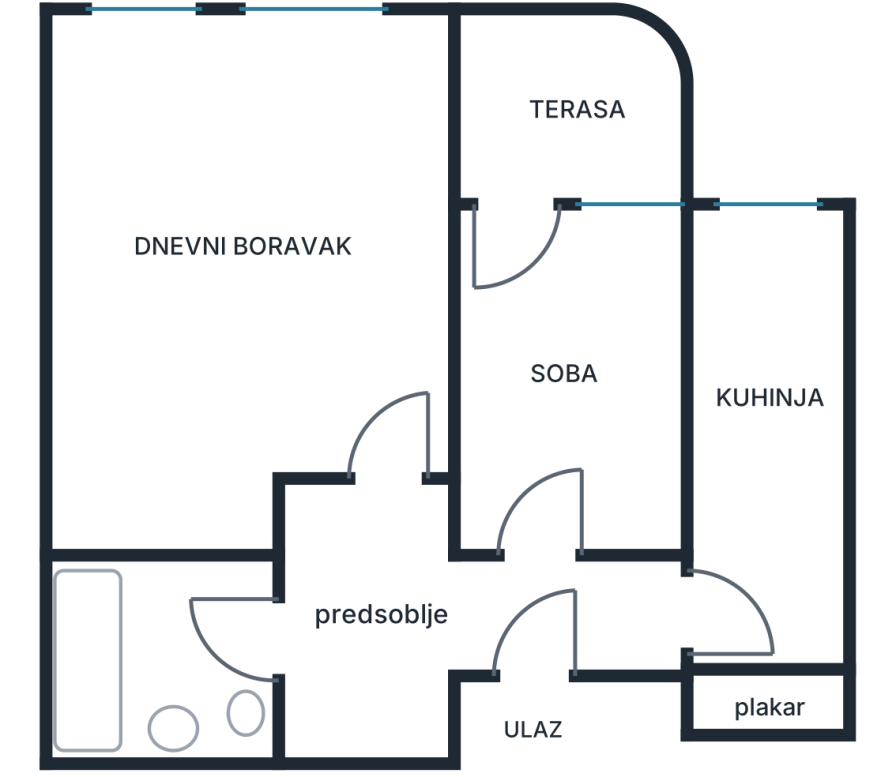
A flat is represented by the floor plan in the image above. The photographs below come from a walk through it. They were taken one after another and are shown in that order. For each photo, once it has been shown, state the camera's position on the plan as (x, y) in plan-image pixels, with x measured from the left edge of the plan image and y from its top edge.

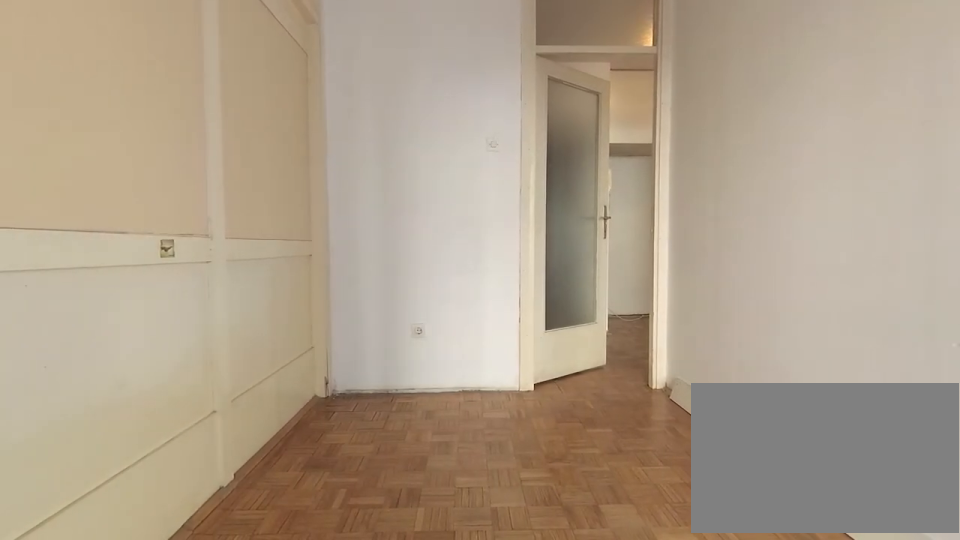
(532, 212)
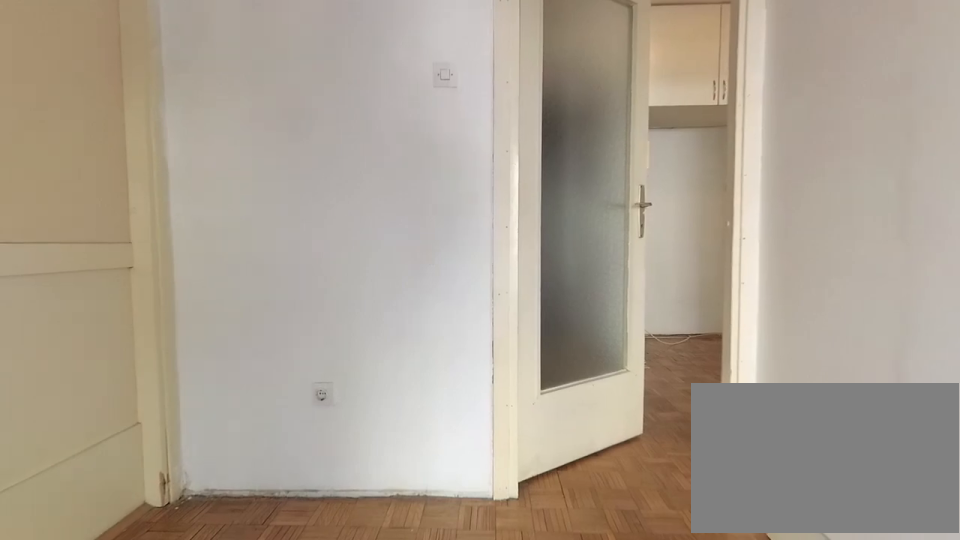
(535, 337)
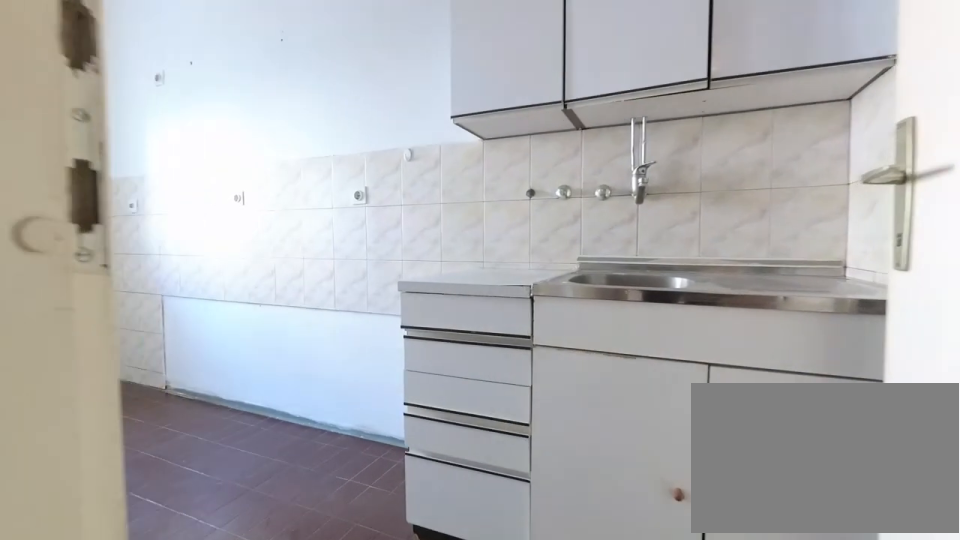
(657, 625)
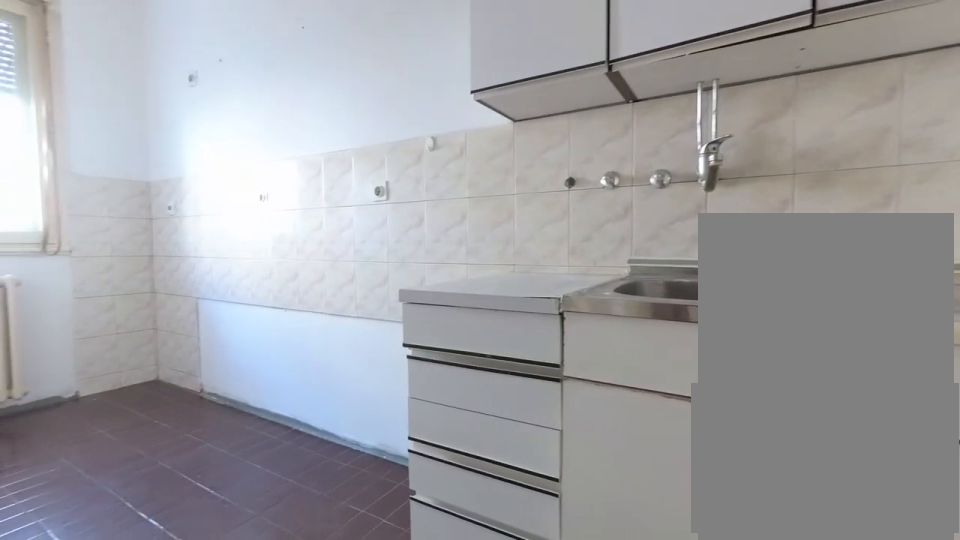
(700, 628)
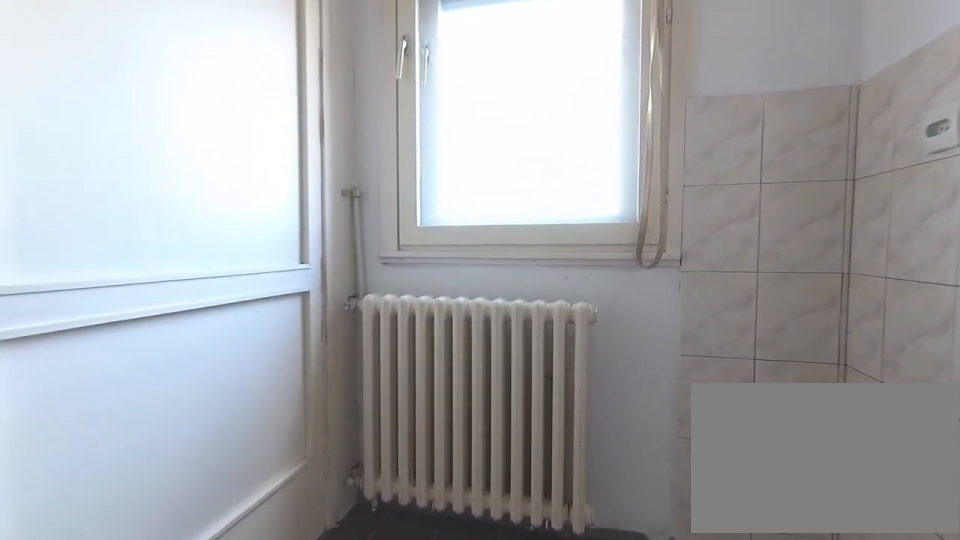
(765, 381)
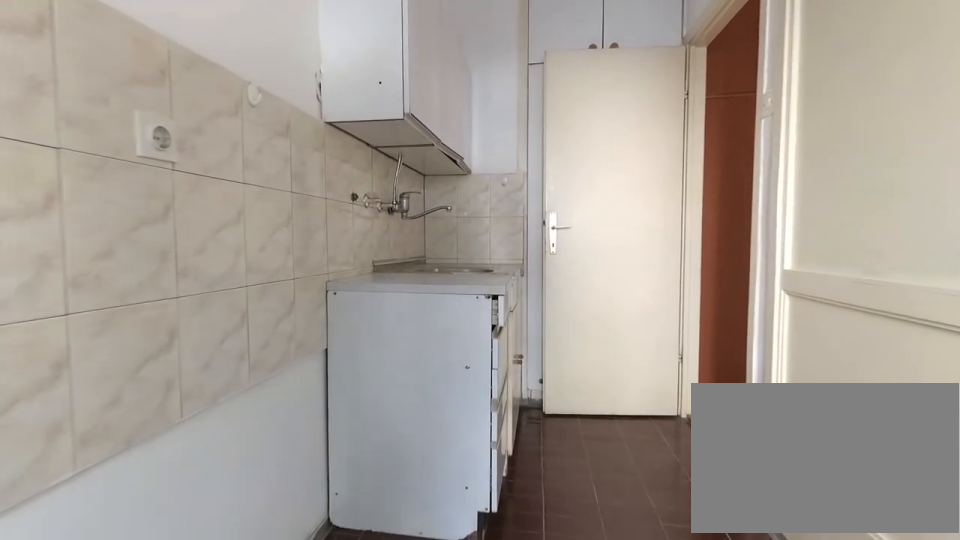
(764, 339)
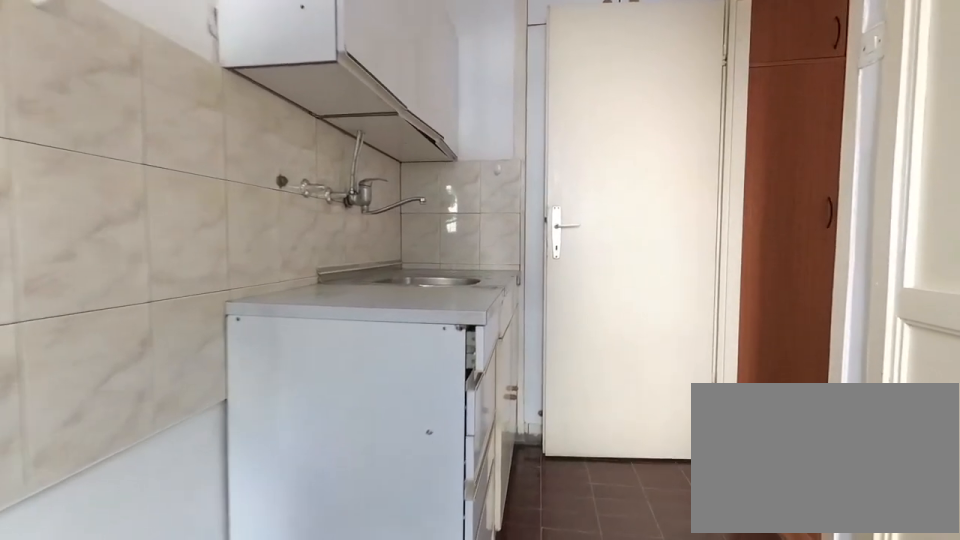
(764, 400)
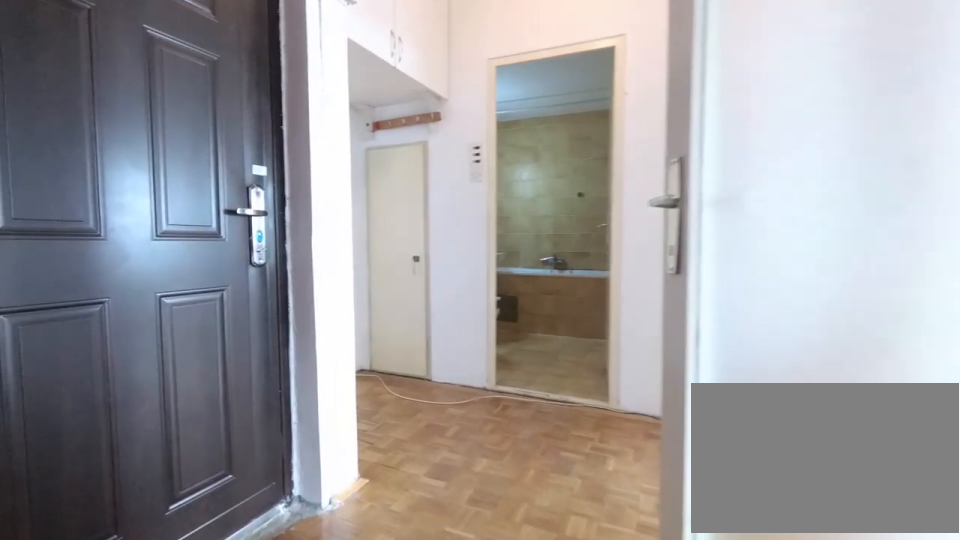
(662, 587)
